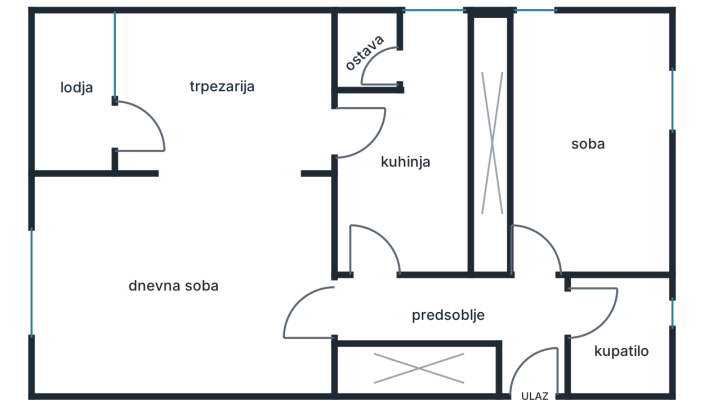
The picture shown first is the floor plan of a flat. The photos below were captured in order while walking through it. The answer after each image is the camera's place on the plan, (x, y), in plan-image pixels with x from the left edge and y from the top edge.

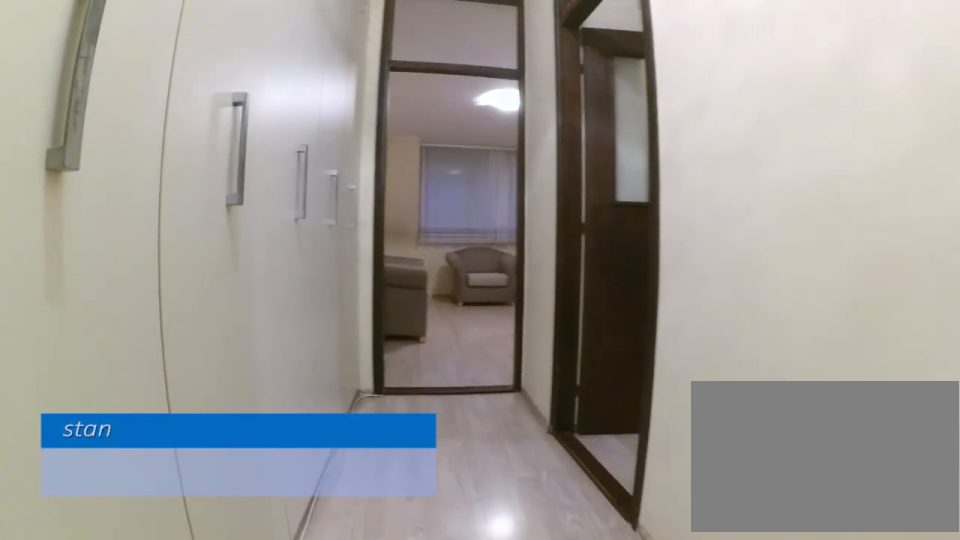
(505, 313)
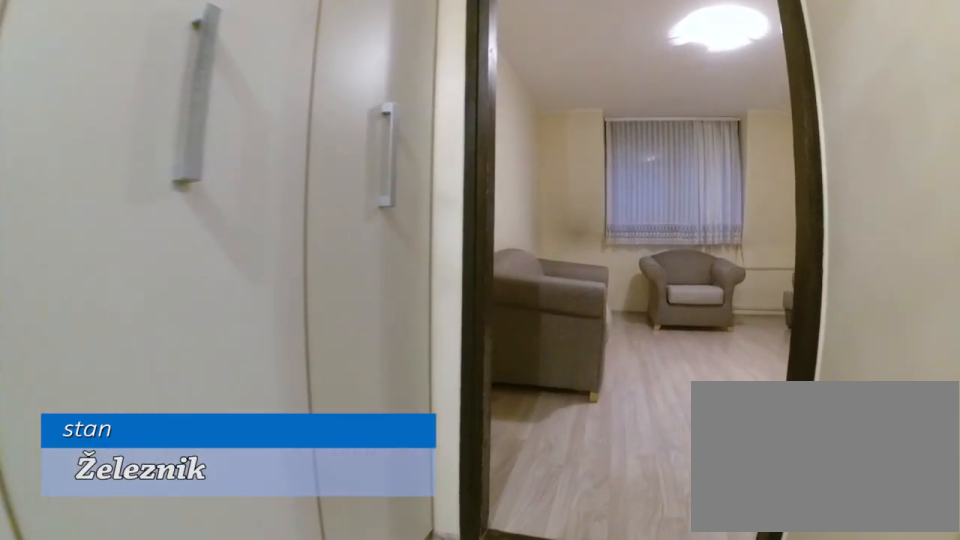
(424, 311)
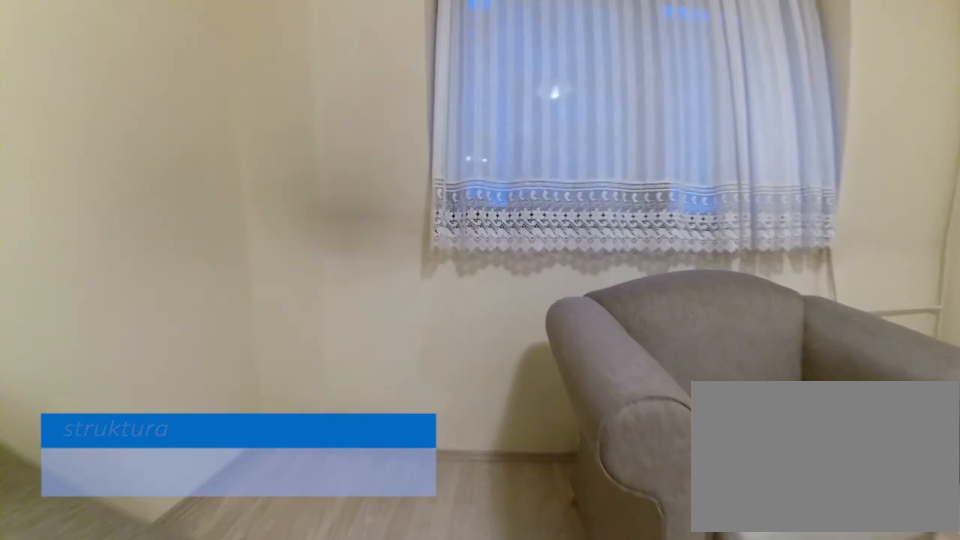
(162, 308)
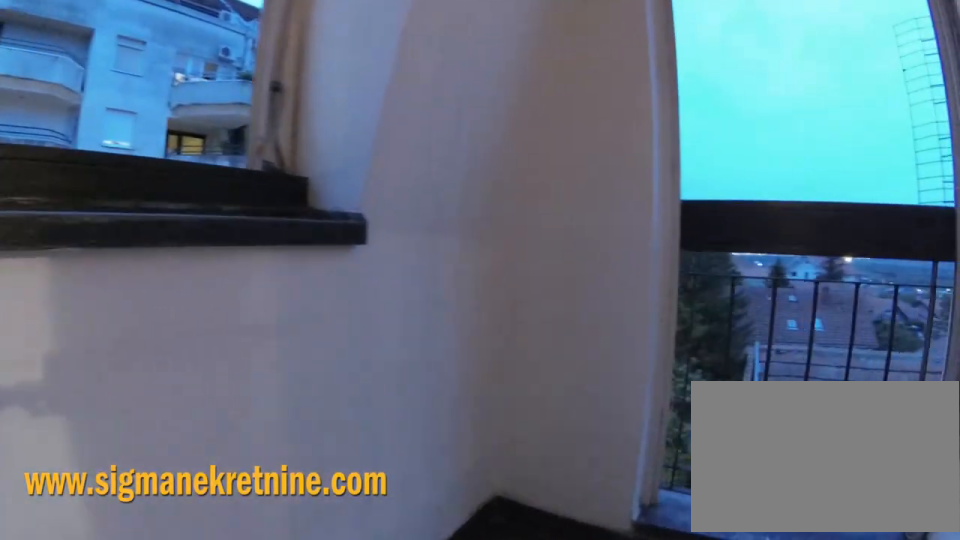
(95, 140)
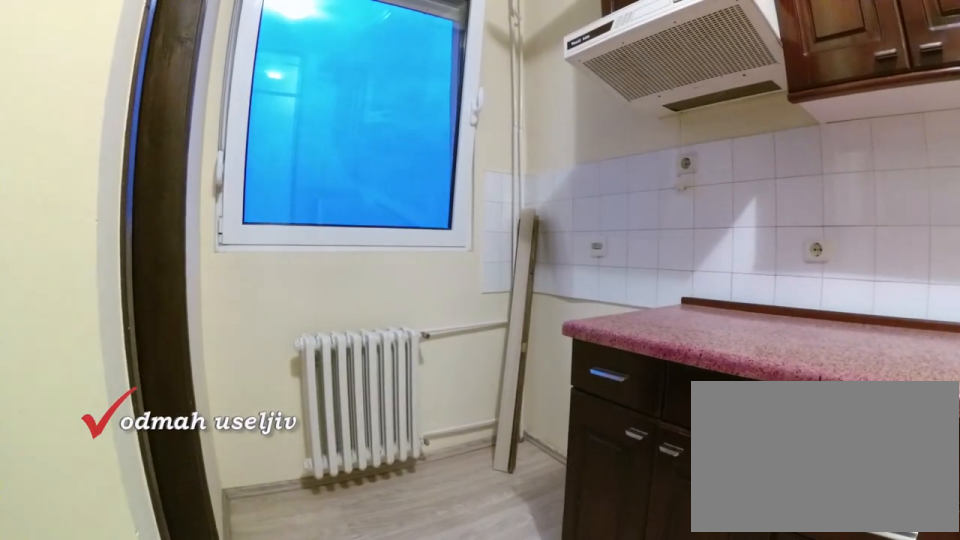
(419, 142)
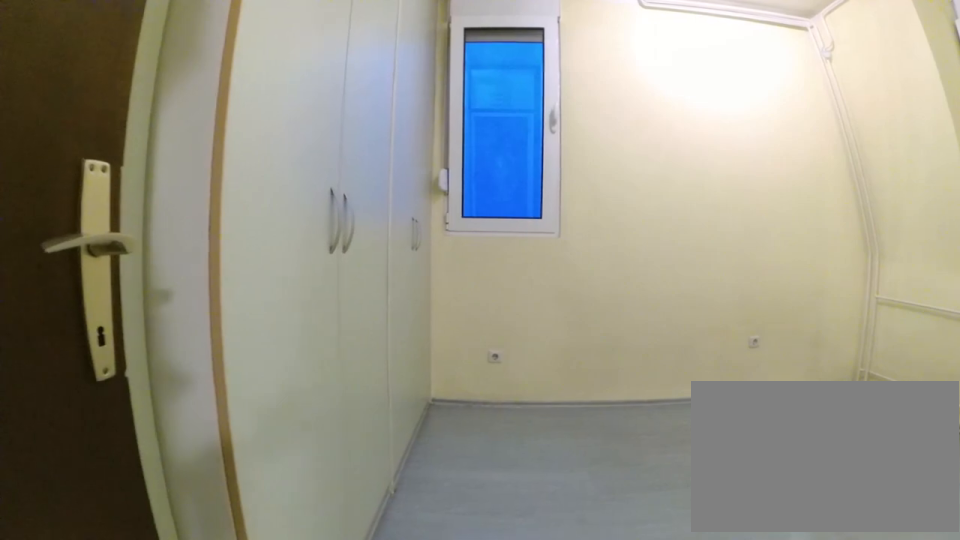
(531, 281)
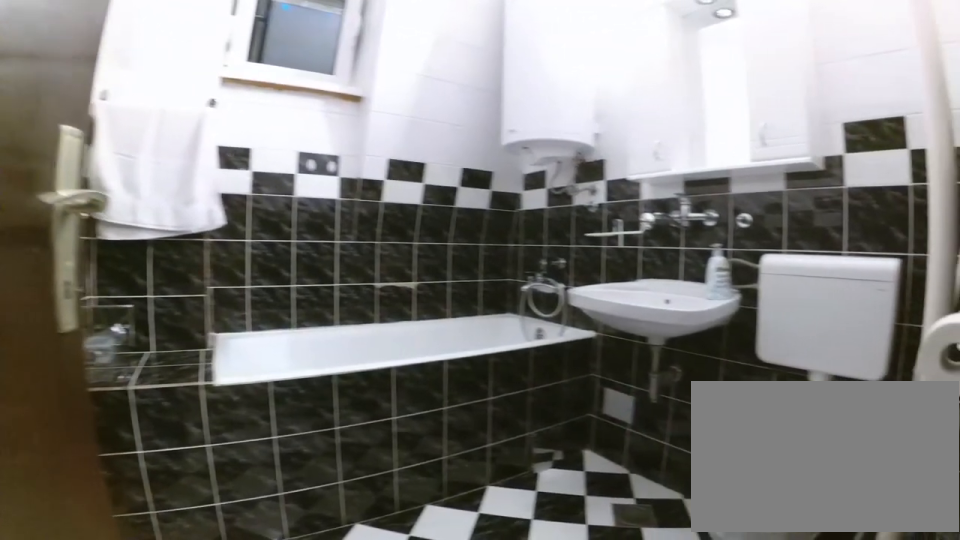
(555, 300)
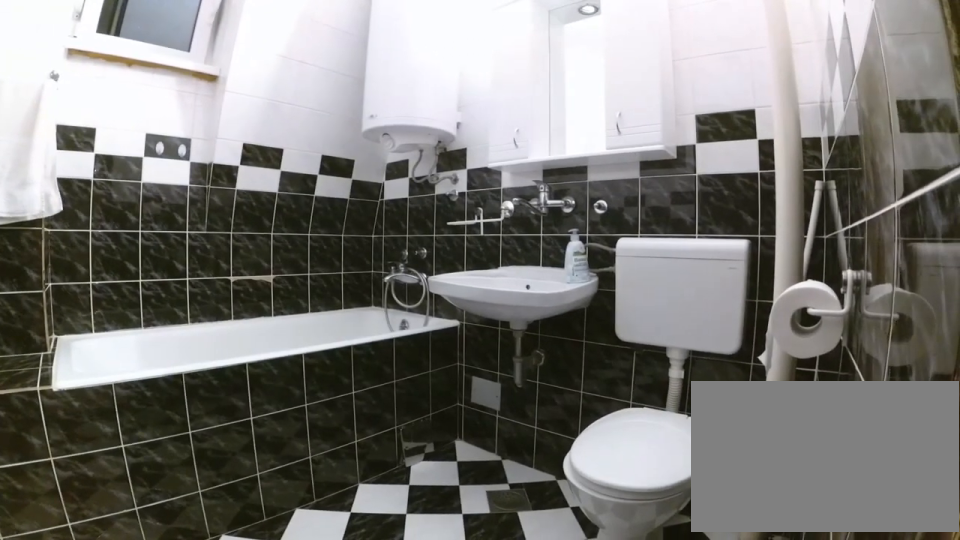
(576, 298)
